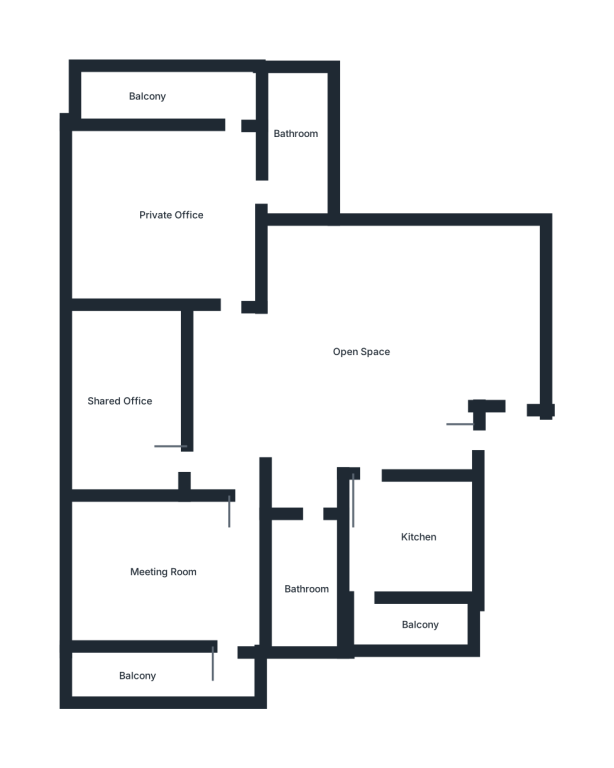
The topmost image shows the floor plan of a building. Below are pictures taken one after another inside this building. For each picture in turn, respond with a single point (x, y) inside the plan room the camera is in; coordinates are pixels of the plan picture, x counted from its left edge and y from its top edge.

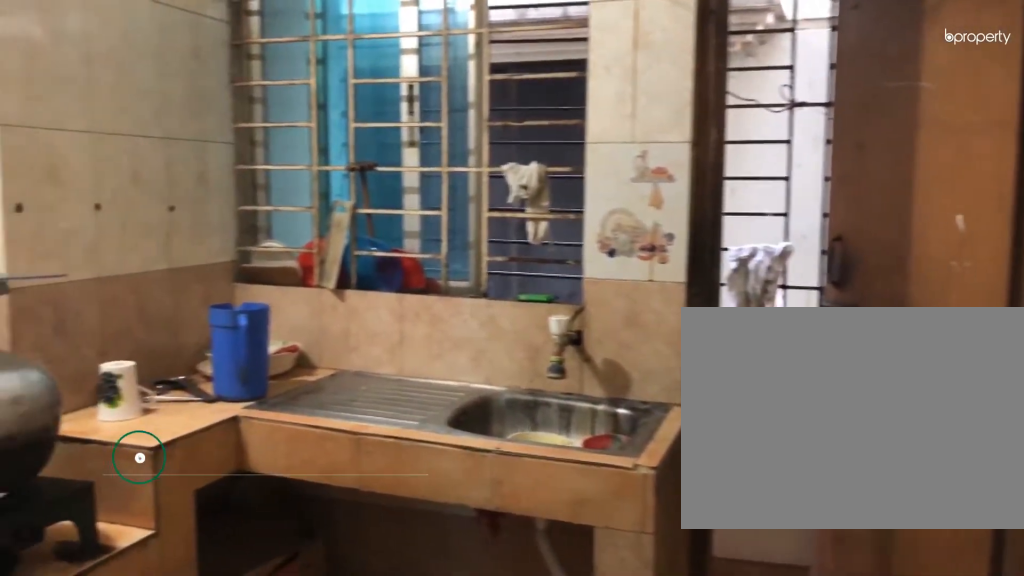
(436, 519)
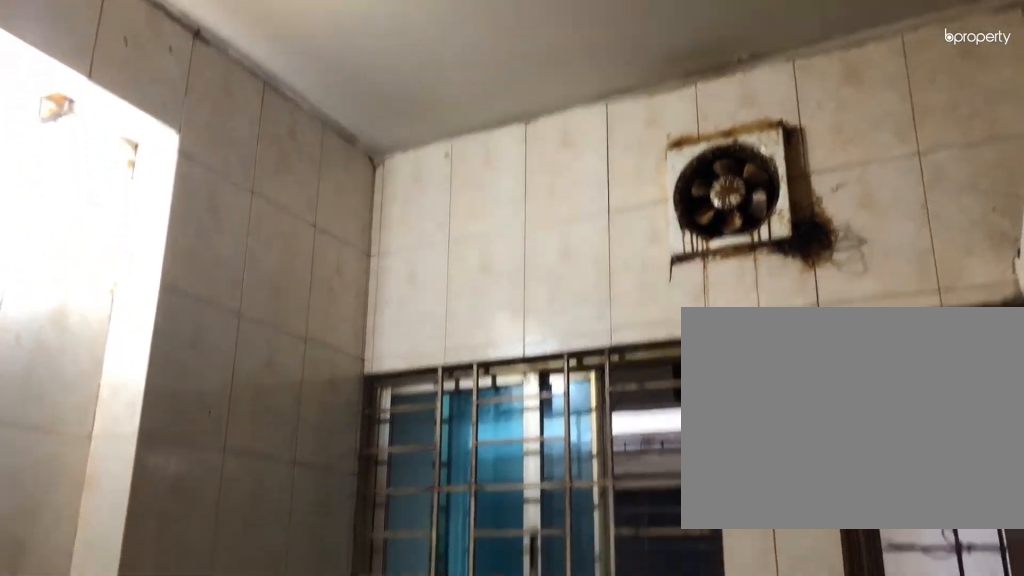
(436, 519)
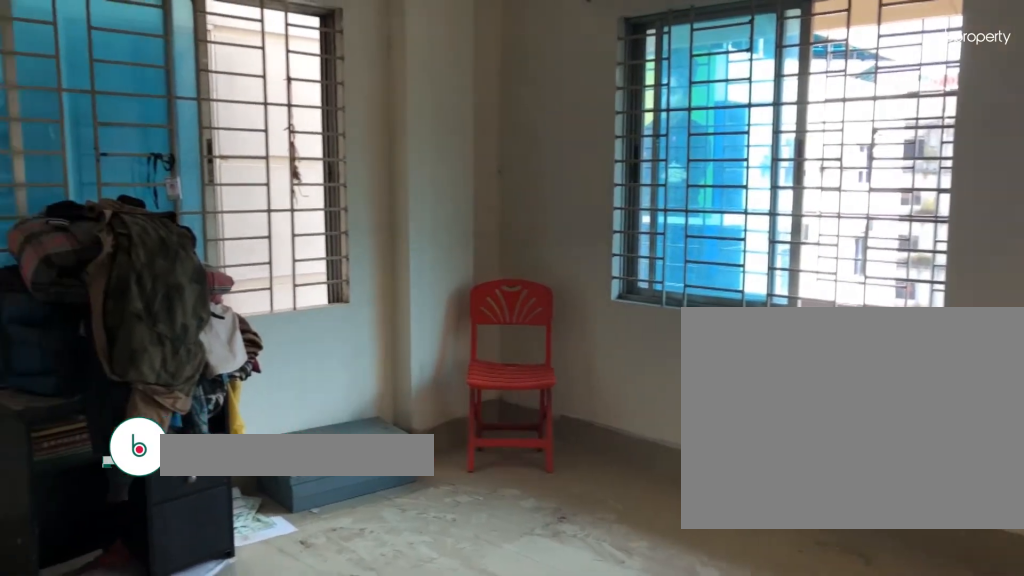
(171, 203)
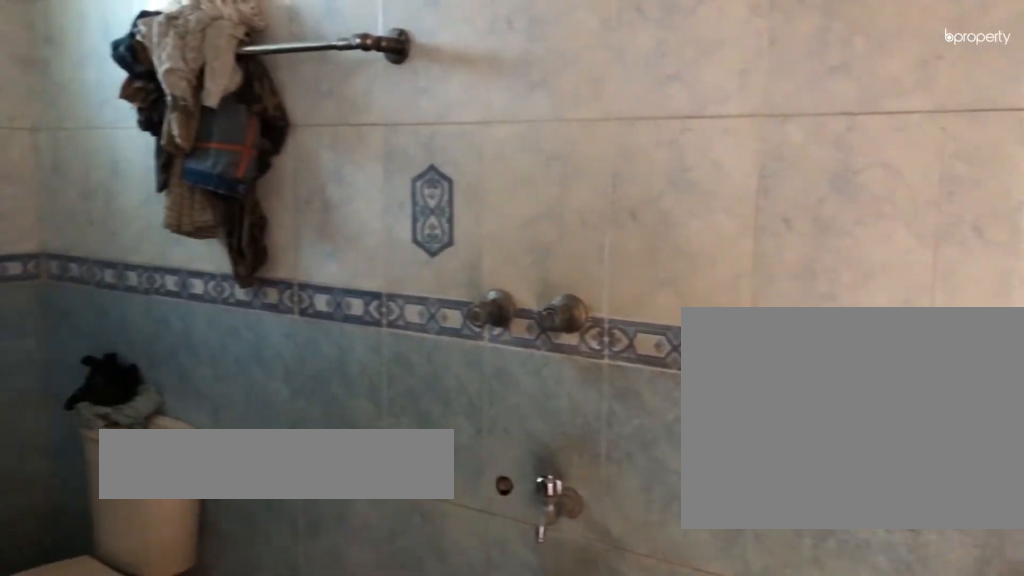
(300, 122)
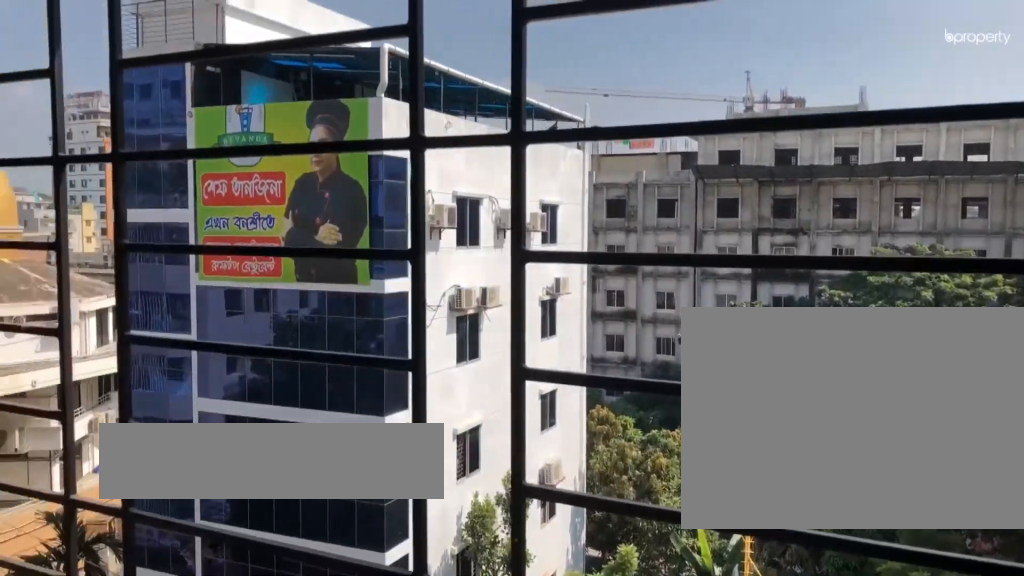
(165, 81)
